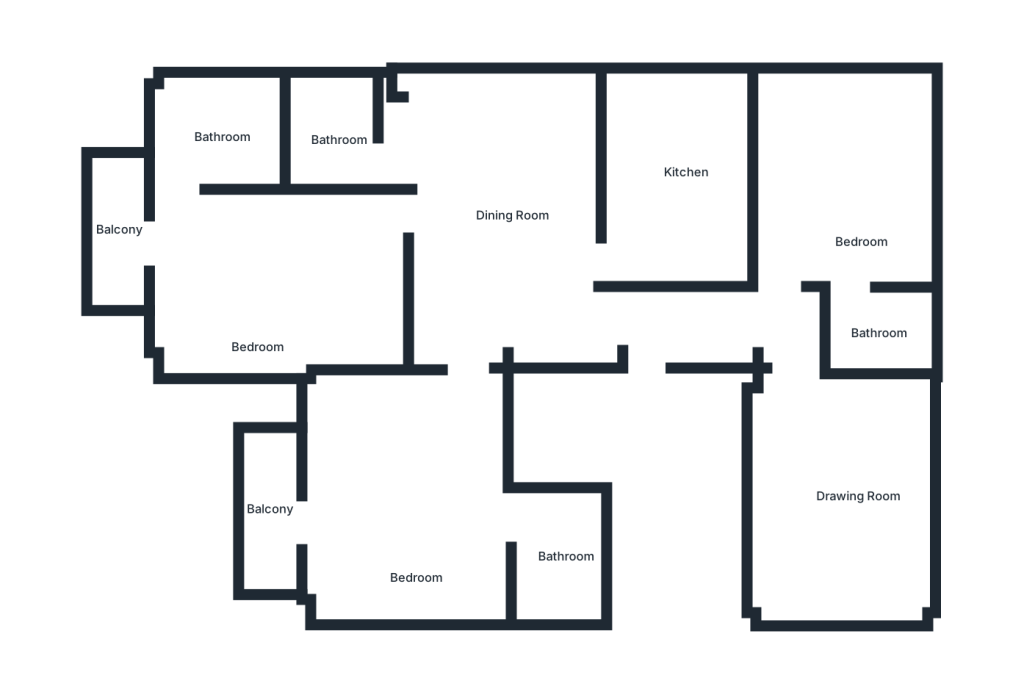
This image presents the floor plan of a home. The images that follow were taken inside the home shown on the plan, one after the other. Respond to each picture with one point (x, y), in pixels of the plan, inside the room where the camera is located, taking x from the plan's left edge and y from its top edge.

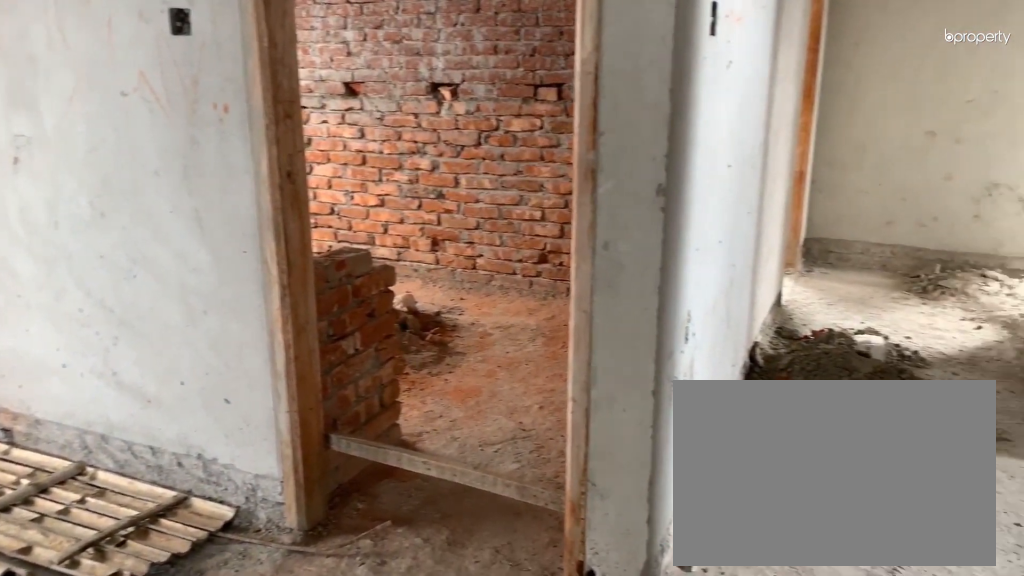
(496, 197)
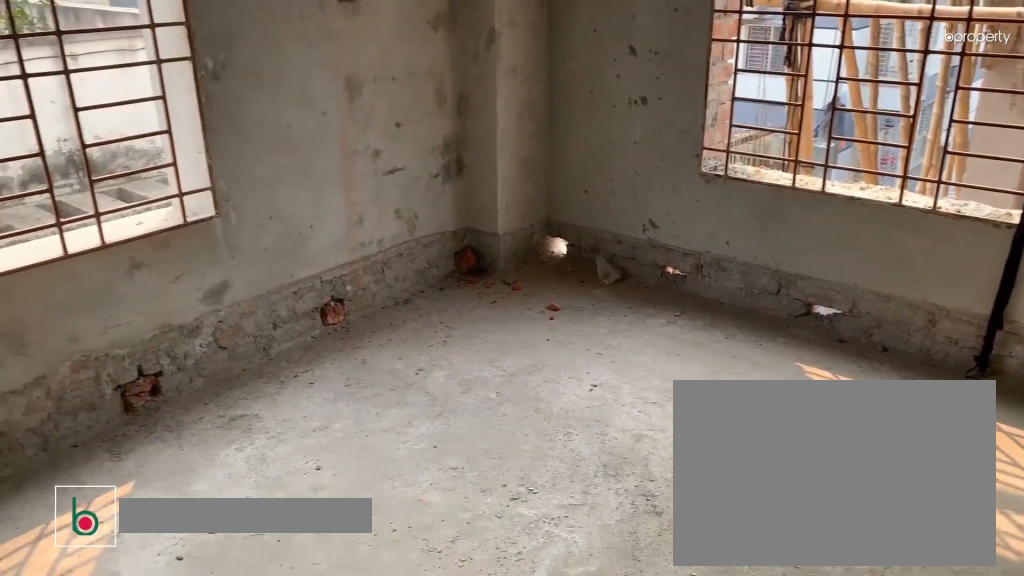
(857, 478)
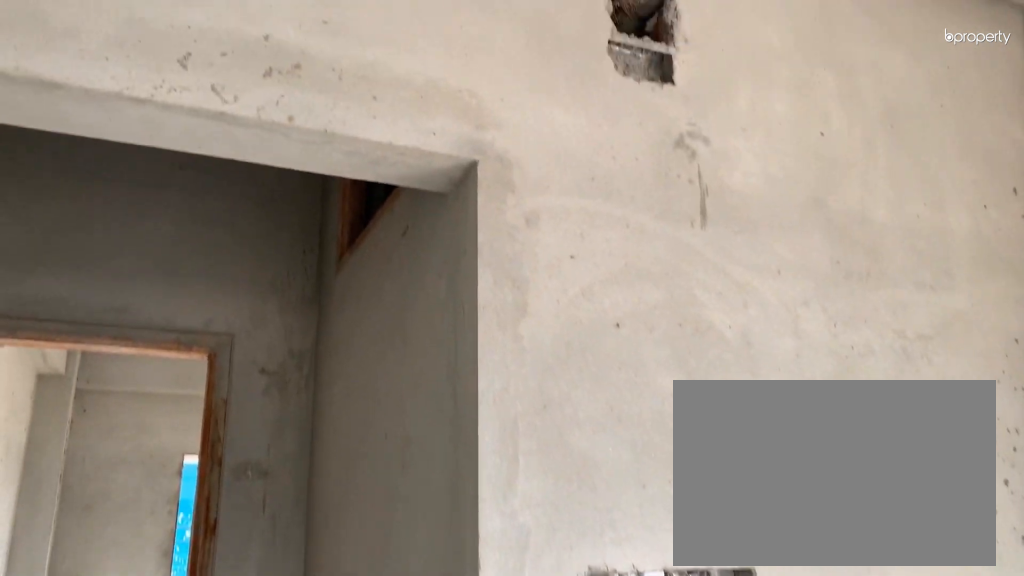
(857, 479)
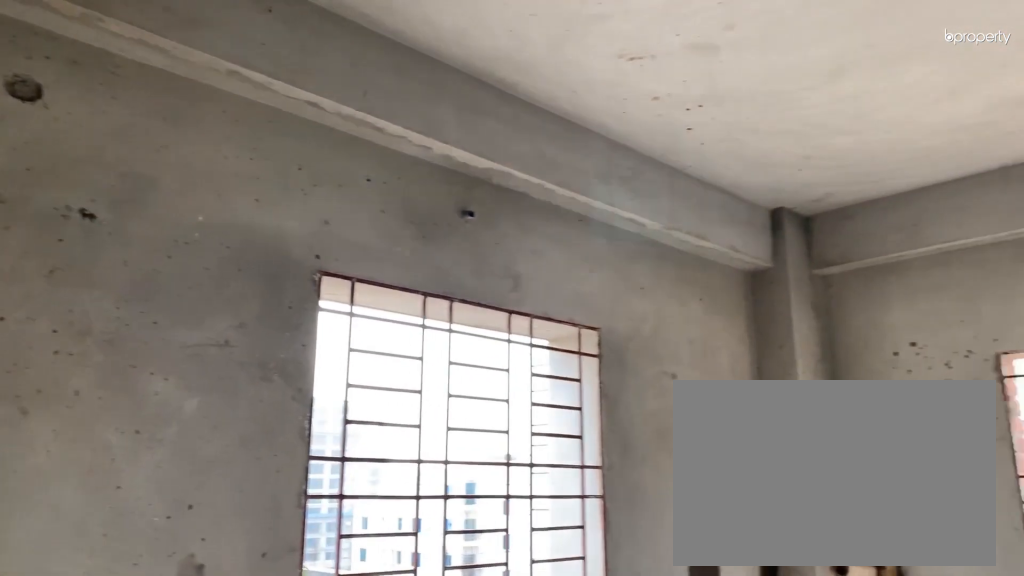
(857, 479)
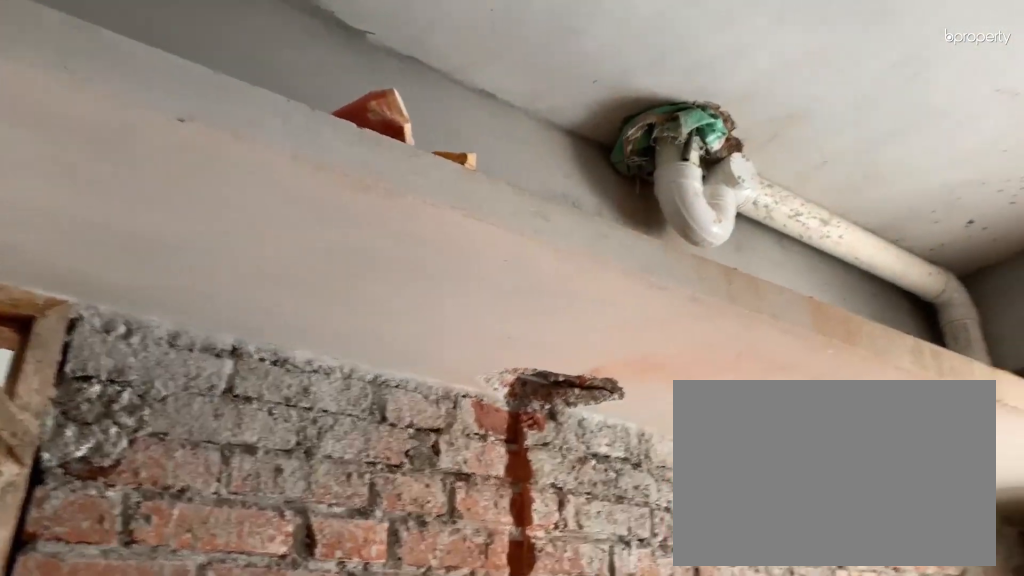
(685, 167)
